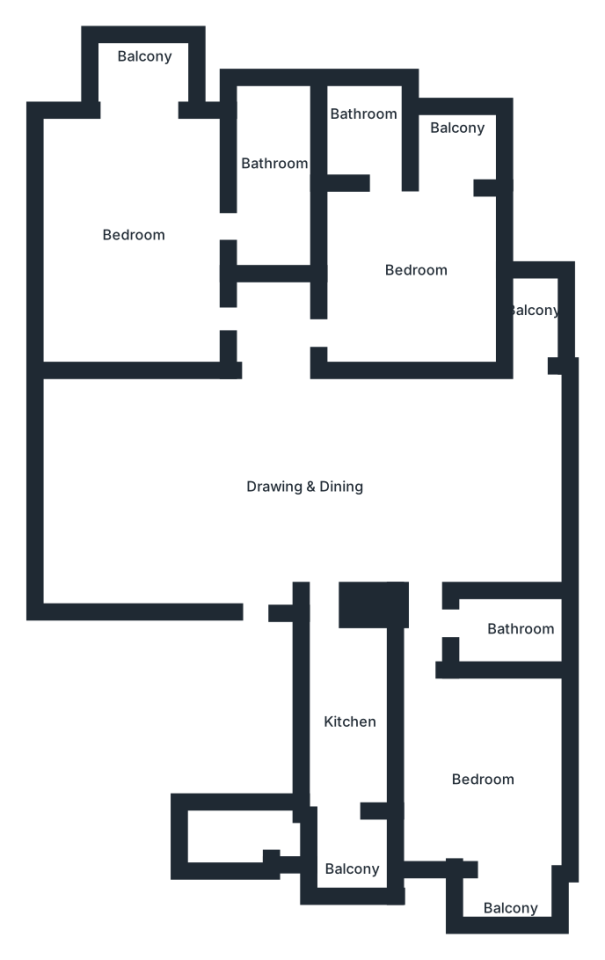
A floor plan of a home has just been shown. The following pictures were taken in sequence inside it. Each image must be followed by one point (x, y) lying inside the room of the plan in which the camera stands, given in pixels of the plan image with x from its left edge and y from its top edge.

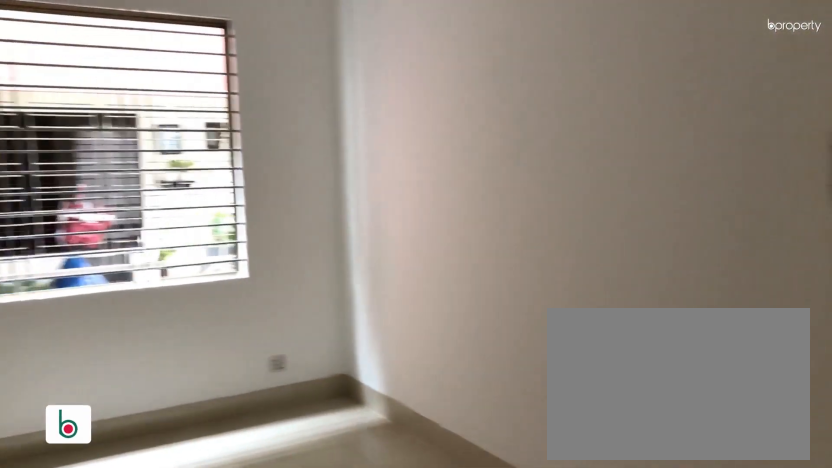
(217, 500)
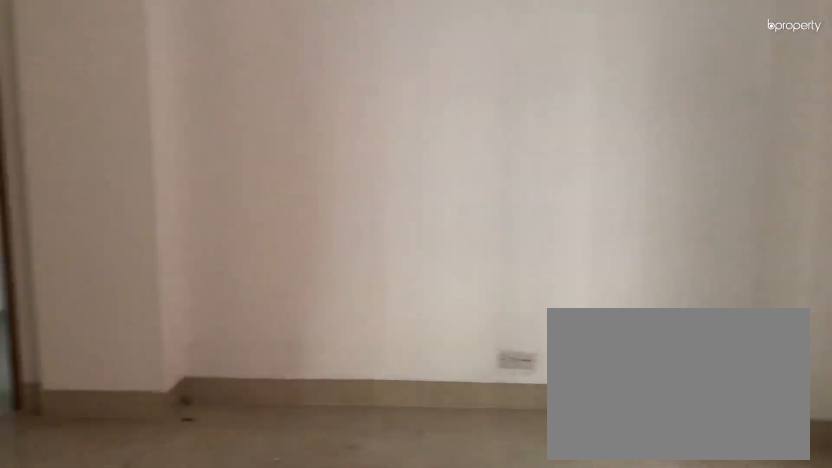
(137, 486)
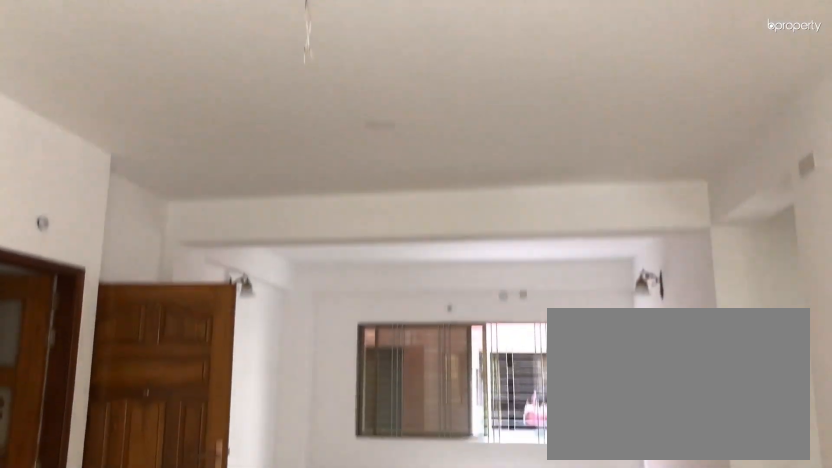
(344, 486)
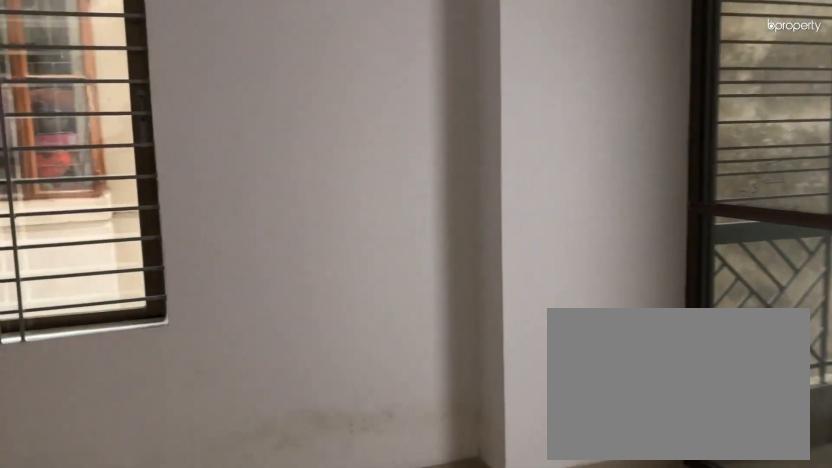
(492, 782)
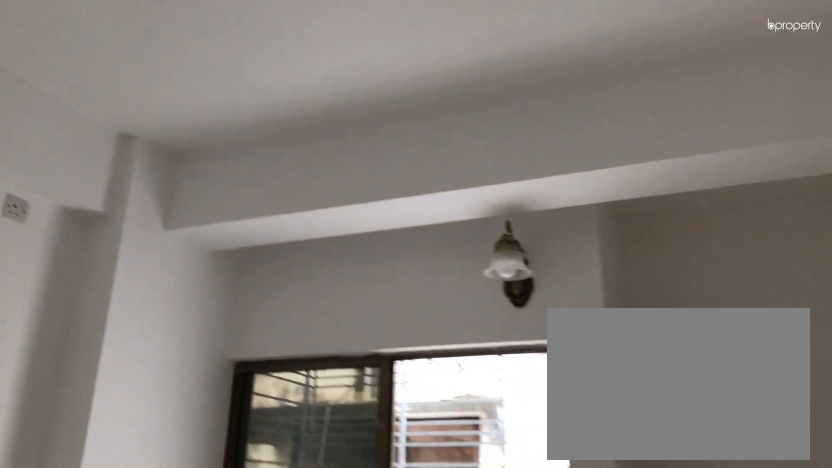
(492, 782)
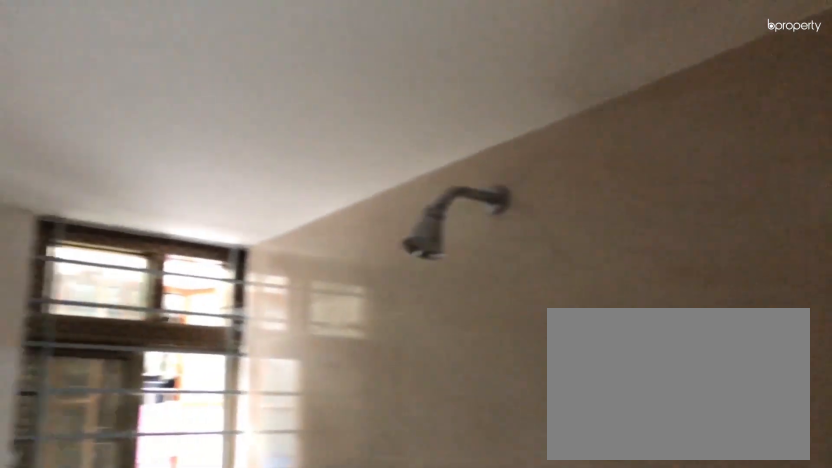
(499, 623)
